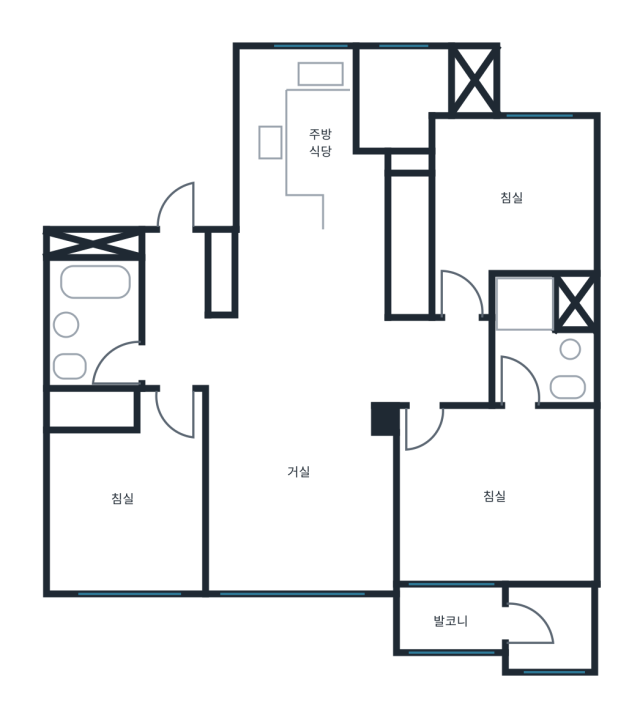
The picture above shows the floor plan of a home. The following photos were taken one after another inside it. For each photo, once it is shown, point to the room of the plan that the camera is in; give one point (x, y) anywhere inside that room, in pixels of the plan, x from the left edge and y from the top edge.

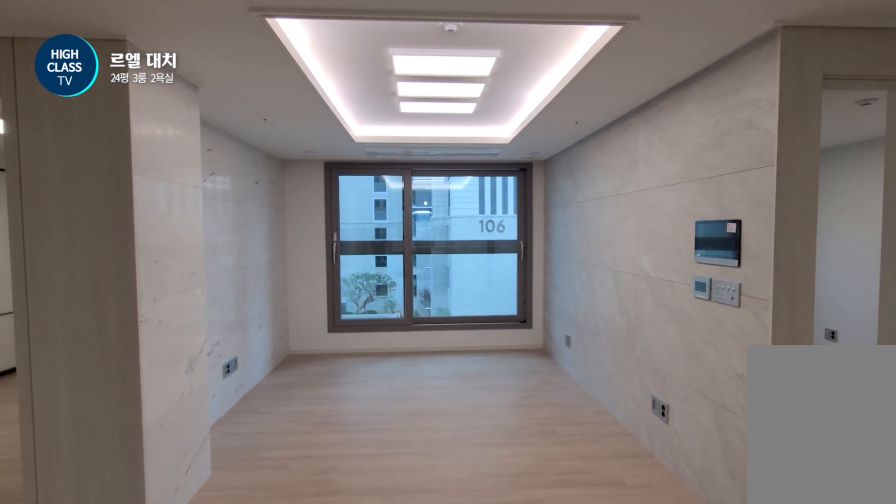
(299, 454)
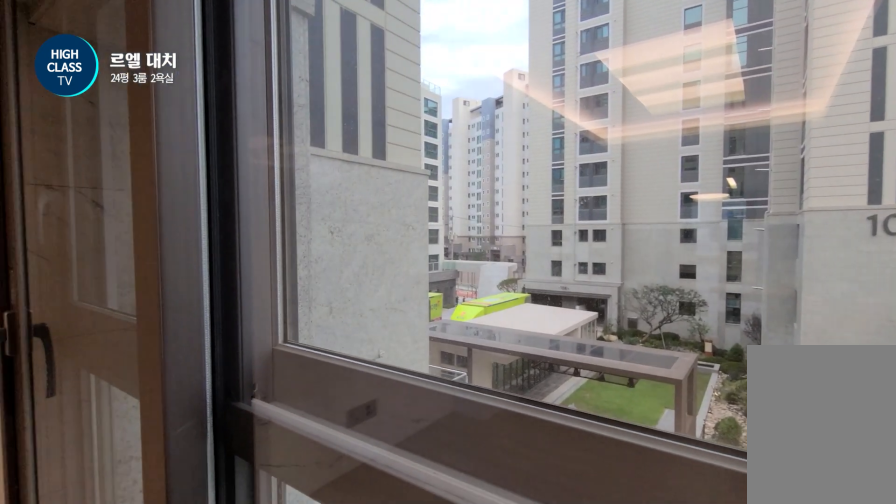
(299, 454)
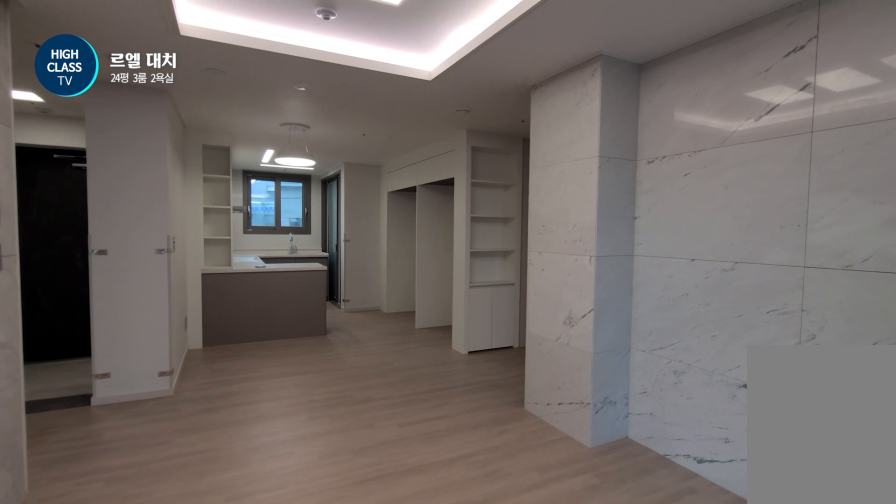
(299, 454)
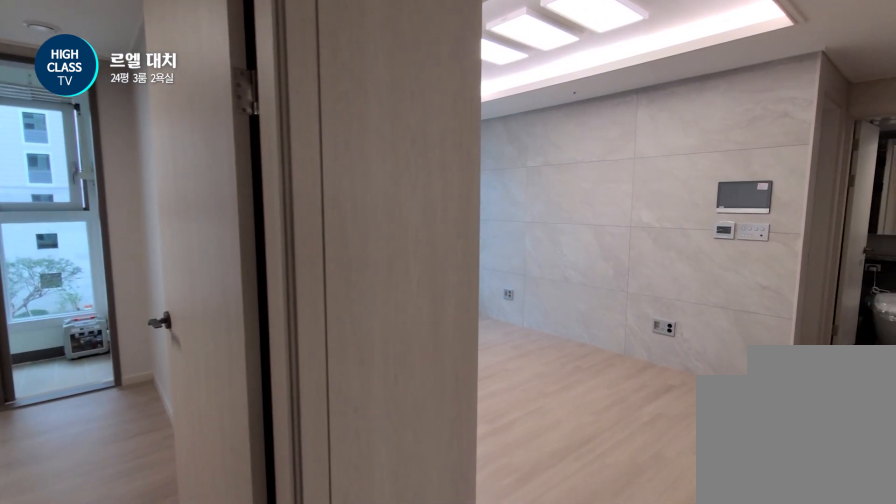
(443, 362)
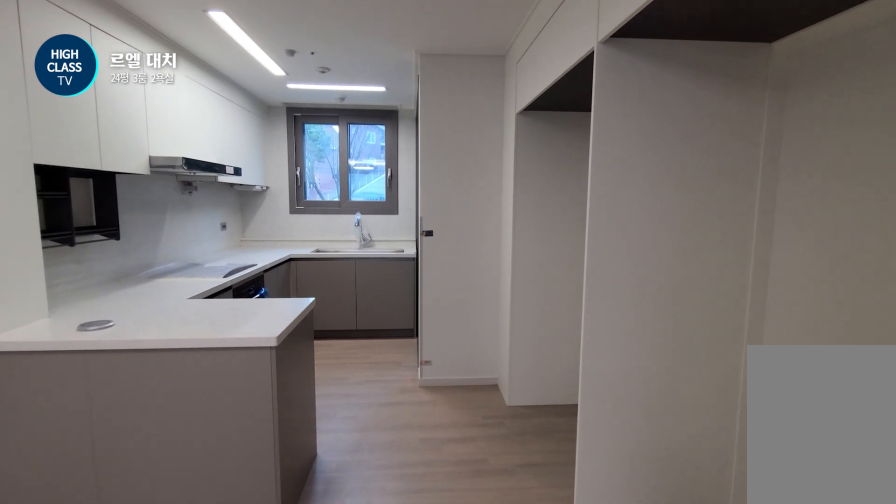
(321, 195)
